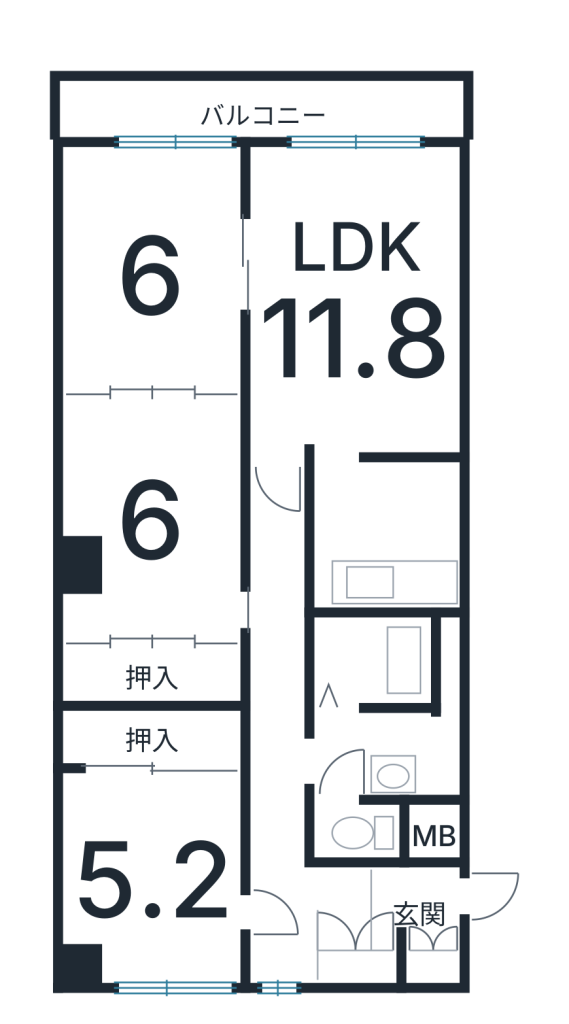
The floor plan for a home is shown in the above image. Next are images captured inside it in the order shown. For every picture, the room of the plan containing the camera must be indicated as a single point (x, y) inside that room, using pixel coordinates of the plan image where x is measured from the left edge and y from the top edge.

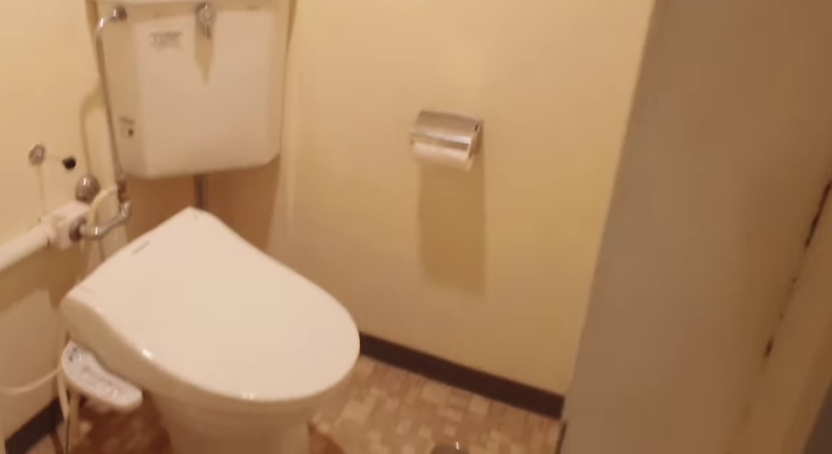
(346, 841)
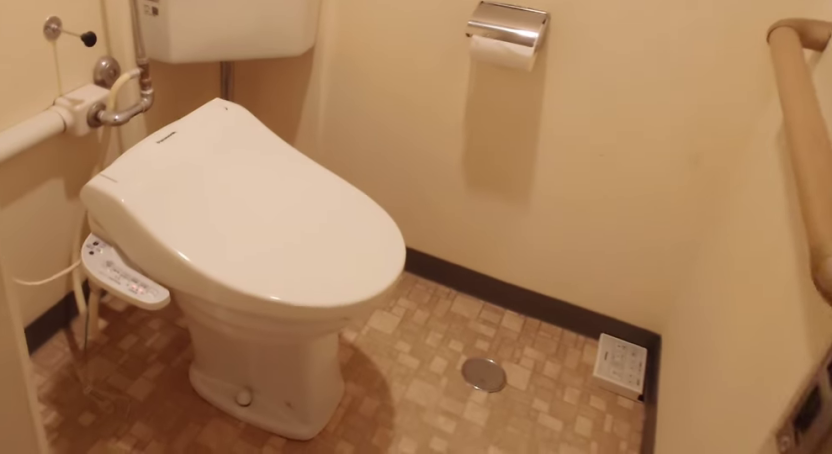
(346, 841)
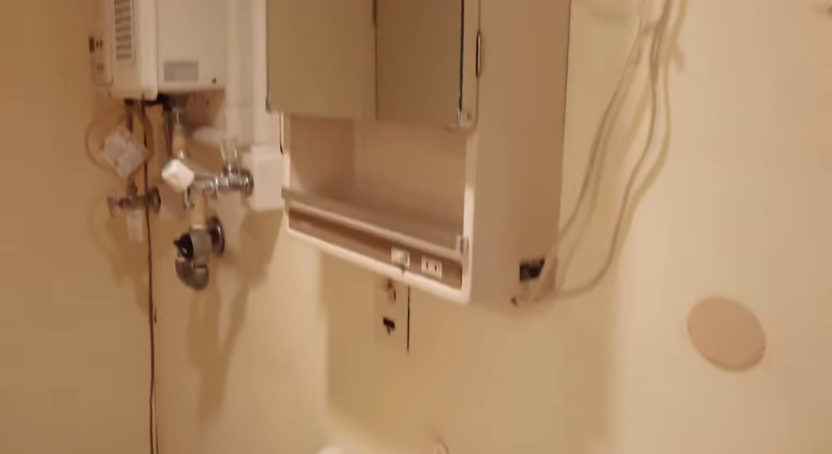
(376, 759)
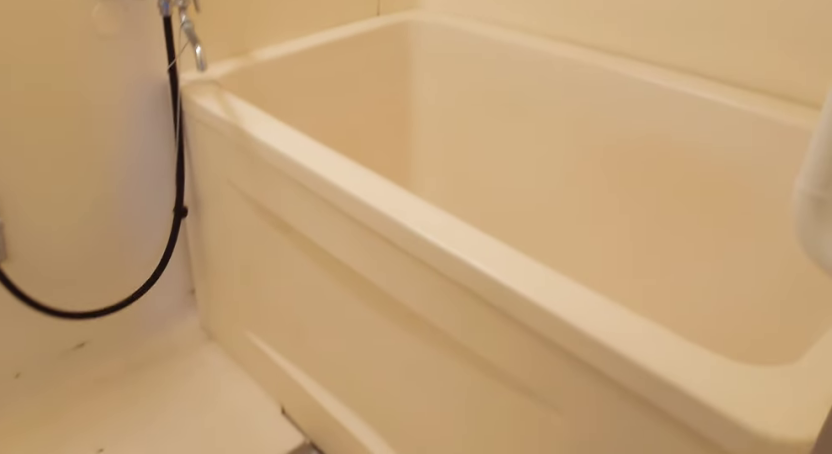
(368, 662)
